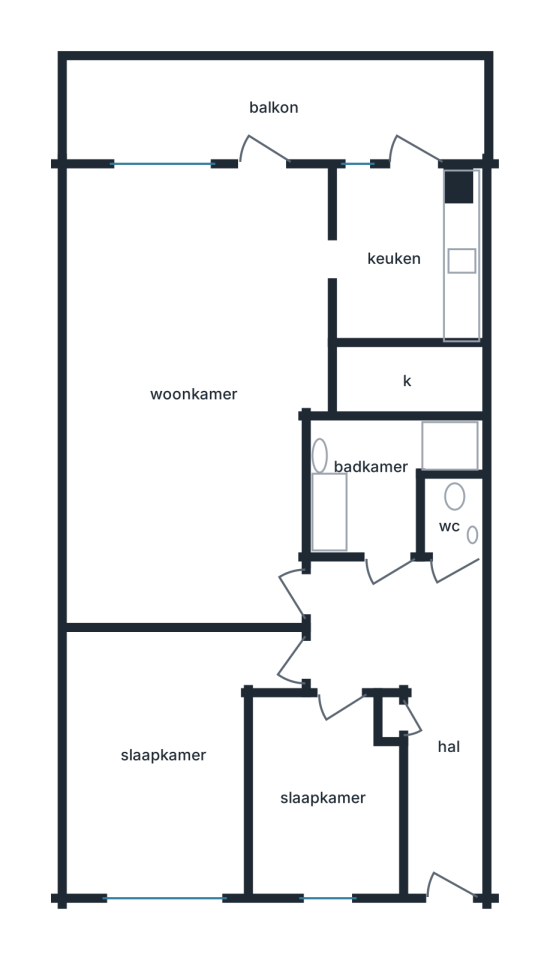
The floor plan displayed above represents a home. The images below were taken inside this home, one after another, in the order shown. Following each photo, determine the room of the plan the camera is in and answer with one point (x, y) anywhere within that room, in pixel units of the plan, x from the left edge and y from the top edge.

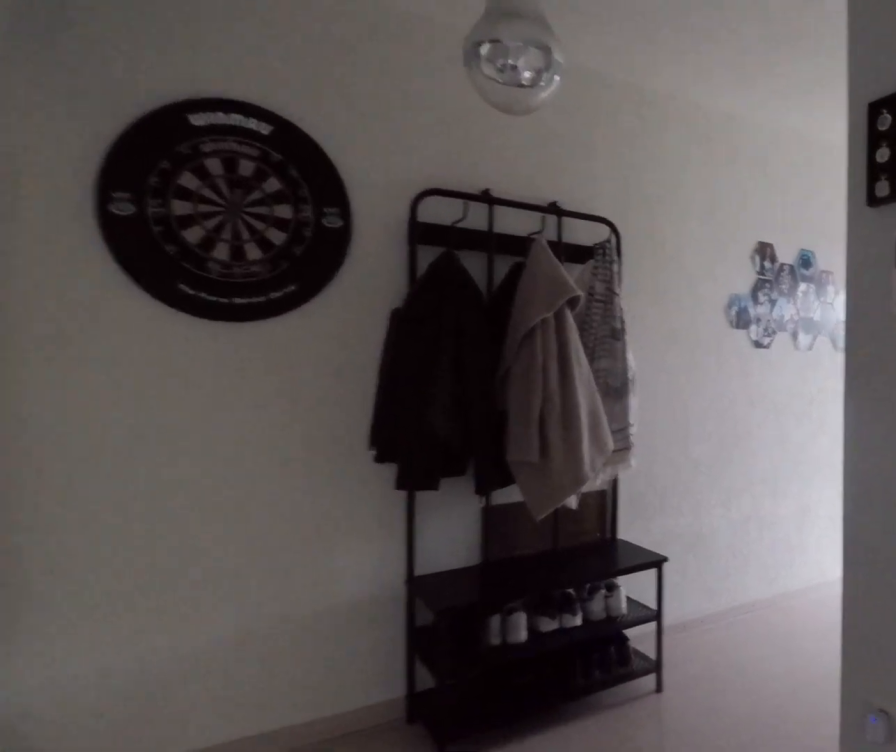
(413, 690)
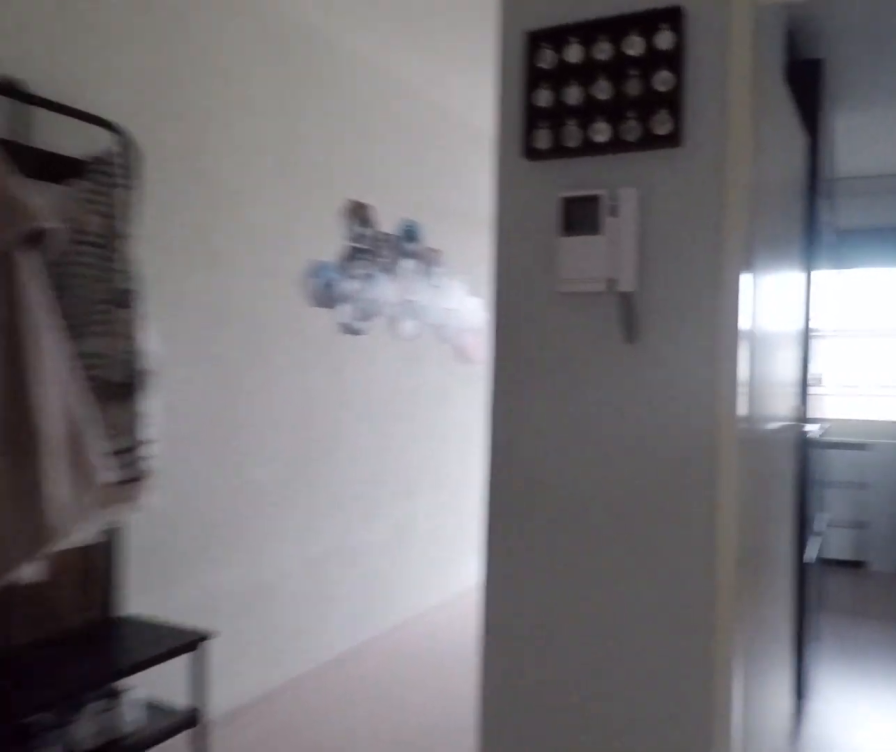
(413, 690)
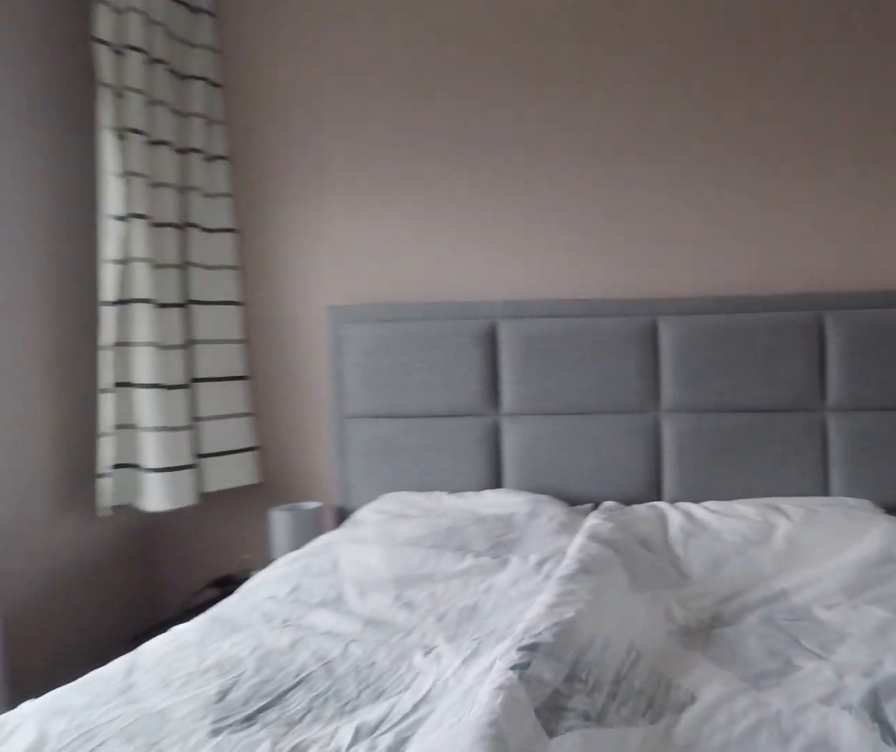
(166, 757)
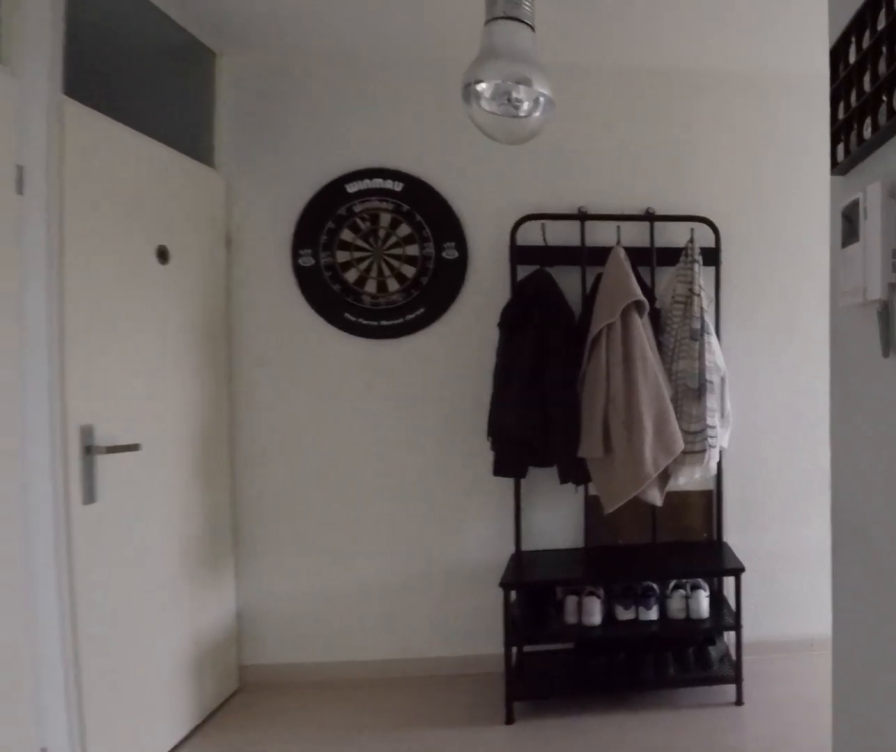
(412, 689)
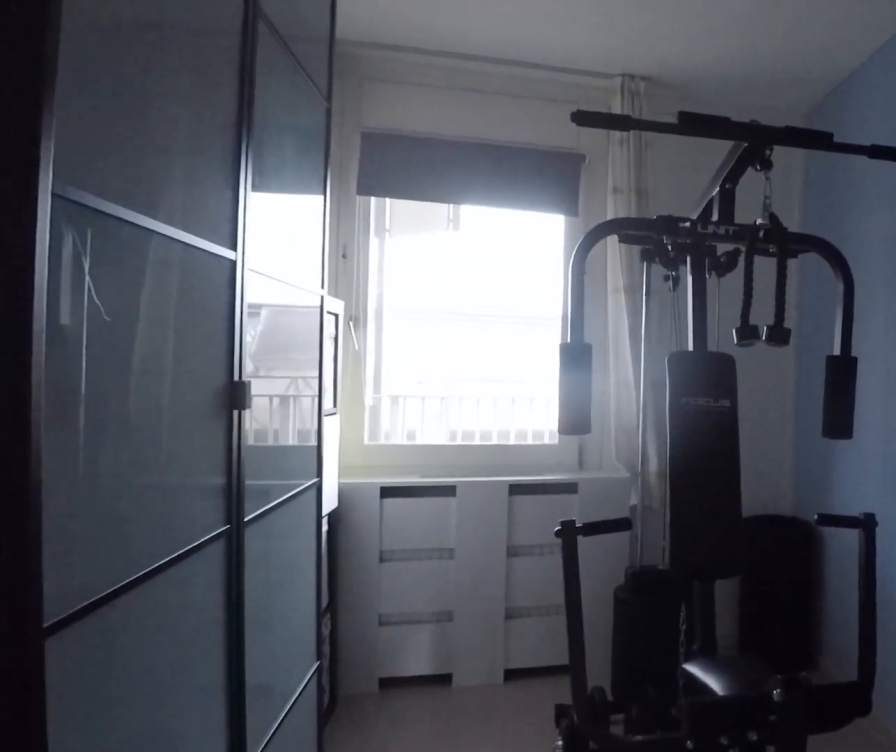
(323, 796)
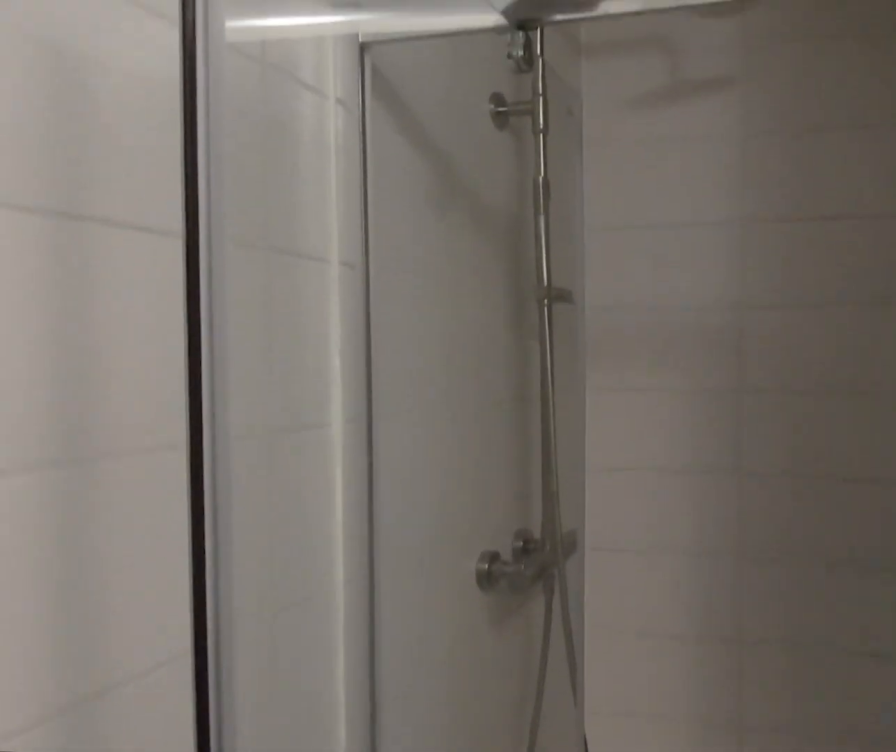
(376, 478)
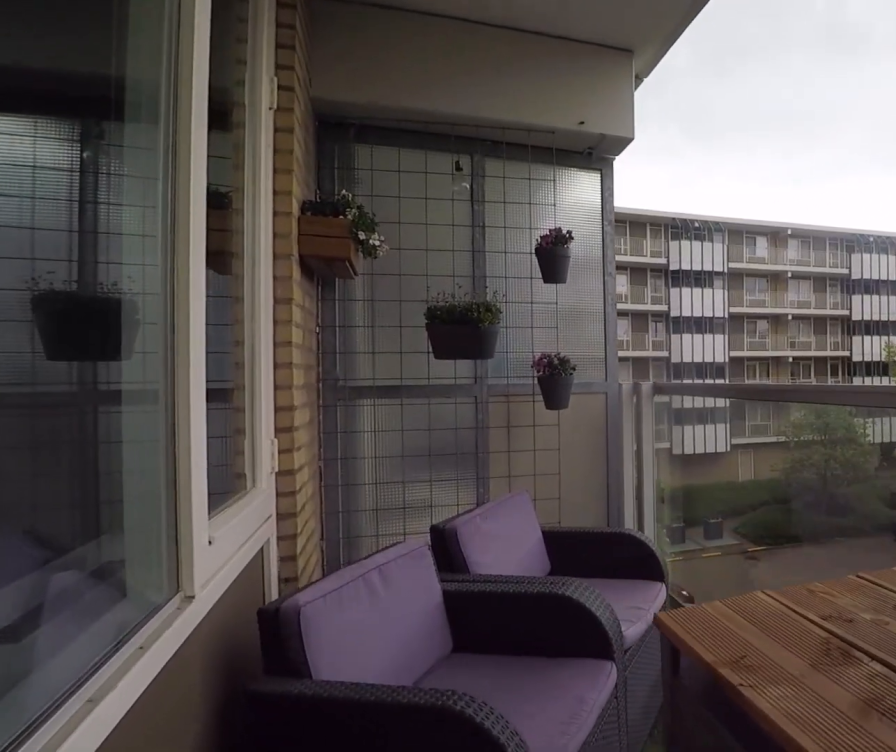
(275, 107)
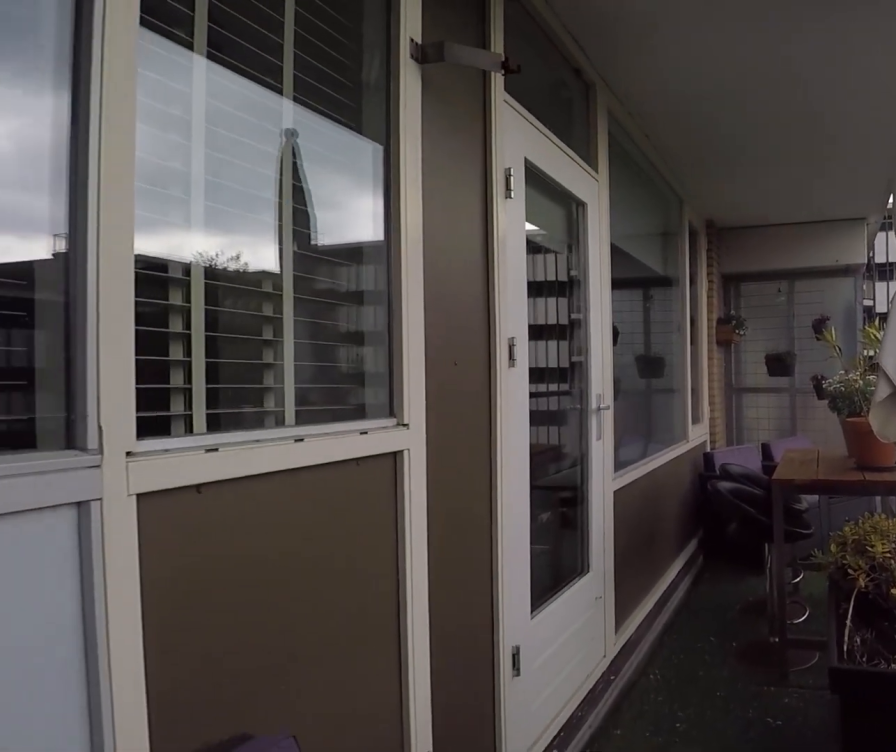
(275, 107)
